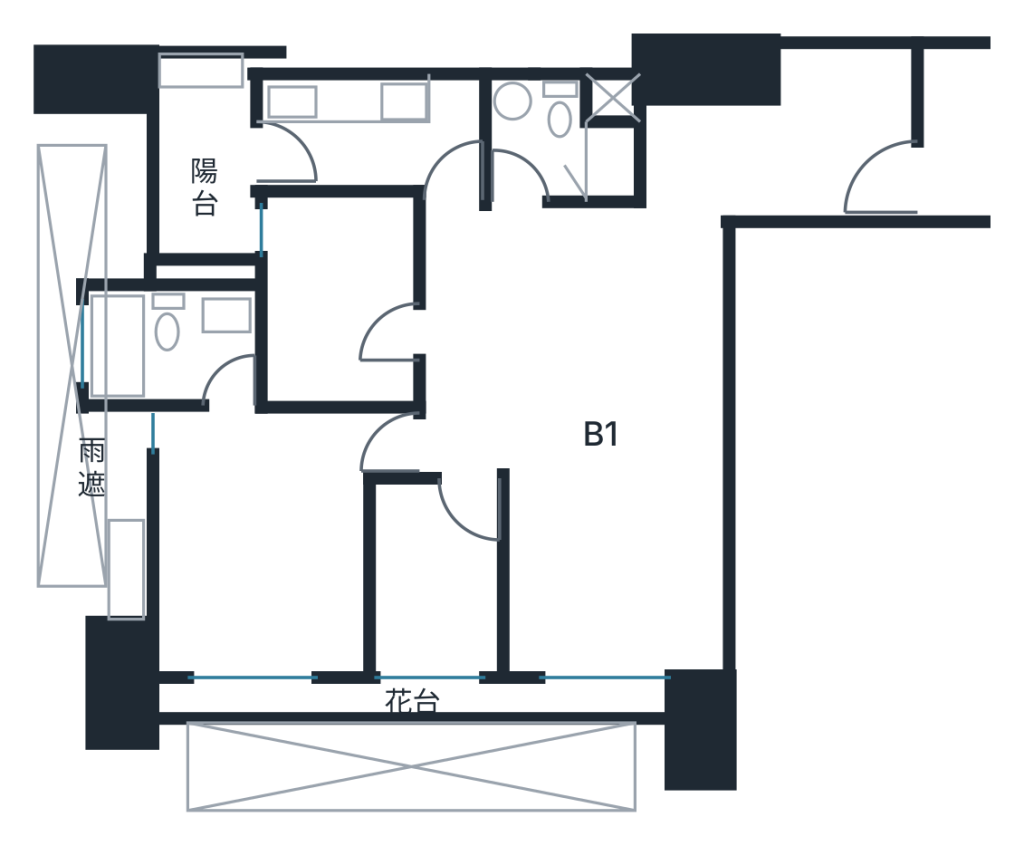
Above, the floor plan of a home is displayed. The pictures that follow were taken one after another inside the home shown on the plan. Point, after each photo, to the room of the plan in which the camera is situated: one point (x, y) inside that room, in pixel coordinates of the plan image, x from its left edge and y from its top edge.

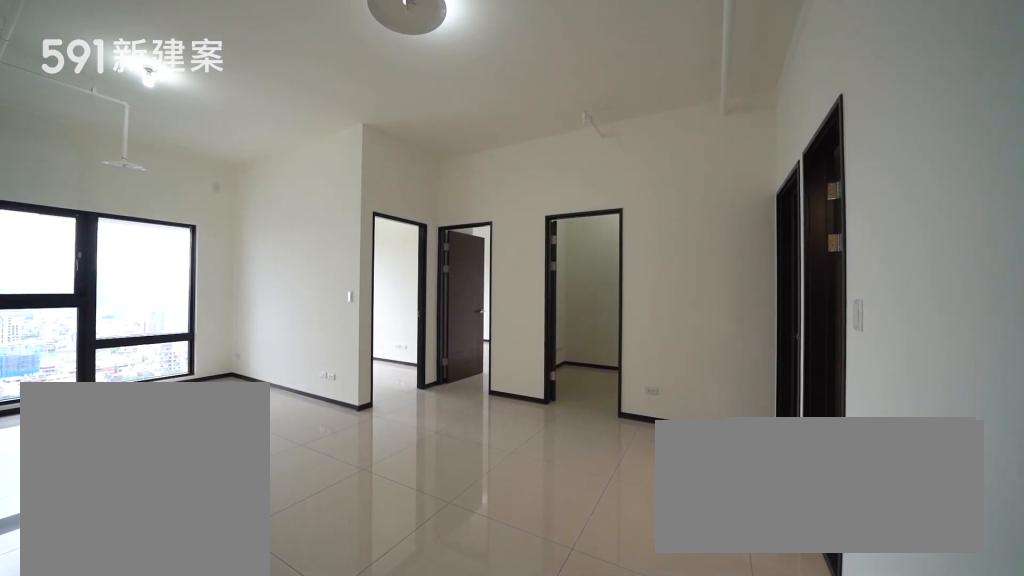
(572, 334)
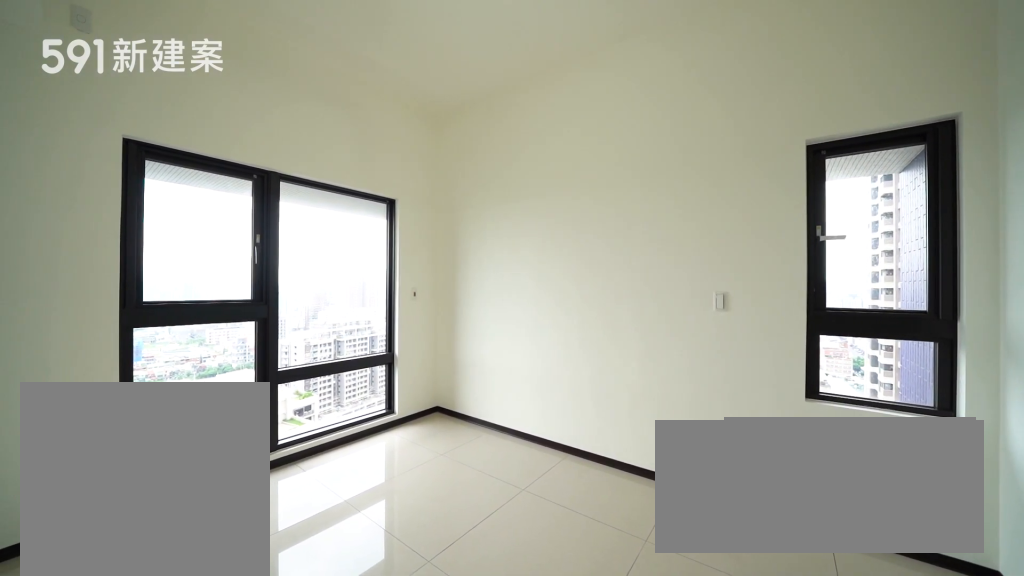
(267, 538)
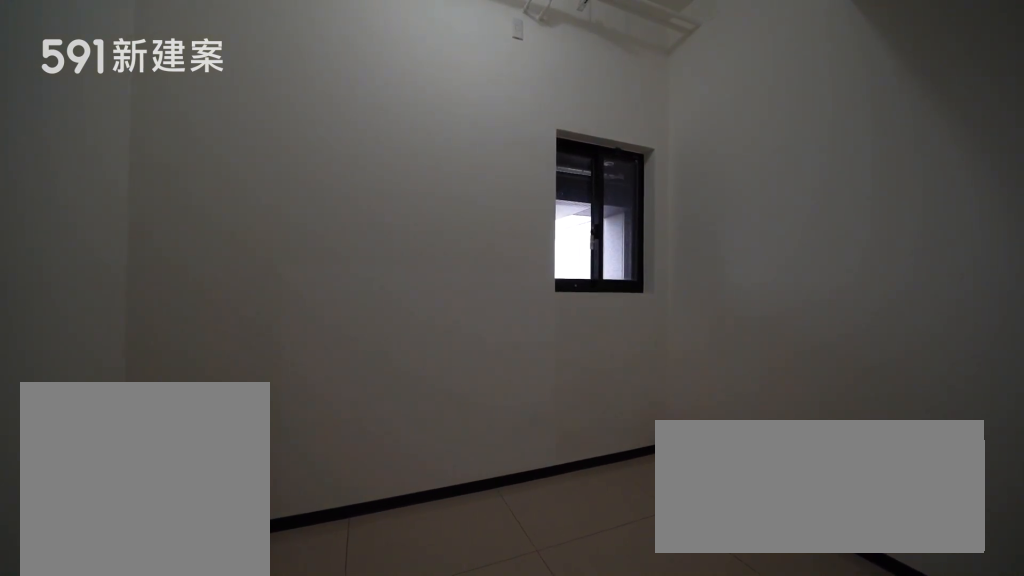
(338, 296)
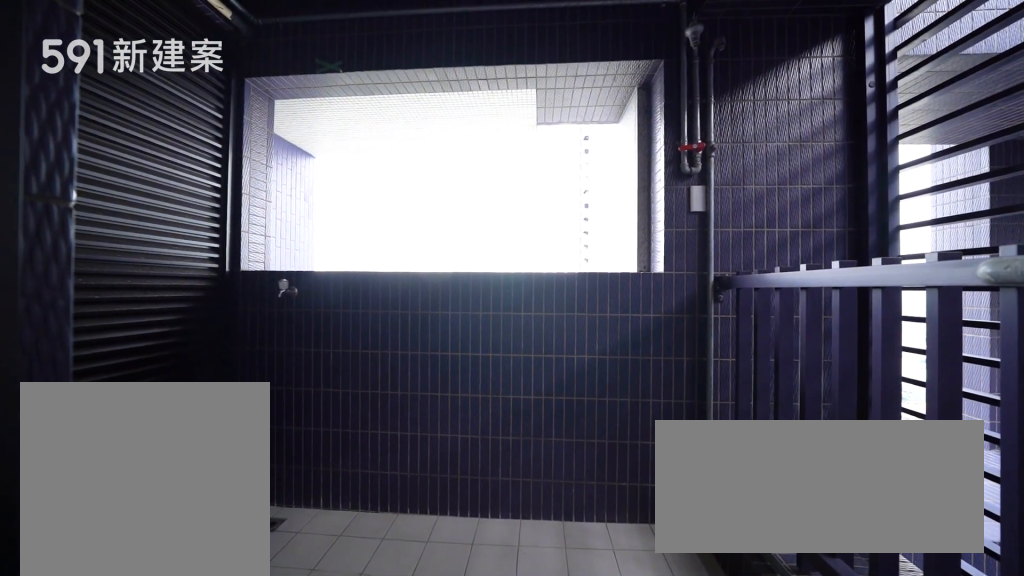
(200, 187)
